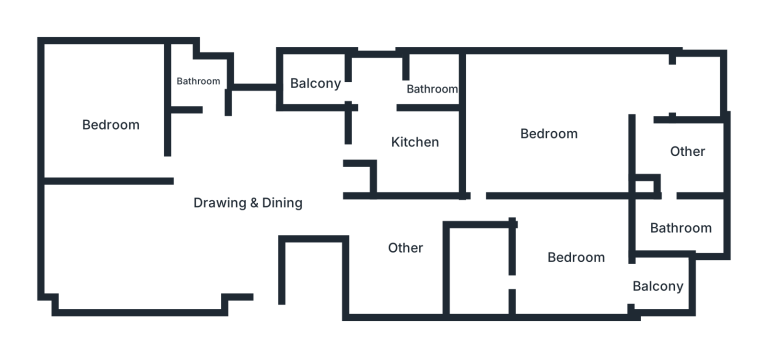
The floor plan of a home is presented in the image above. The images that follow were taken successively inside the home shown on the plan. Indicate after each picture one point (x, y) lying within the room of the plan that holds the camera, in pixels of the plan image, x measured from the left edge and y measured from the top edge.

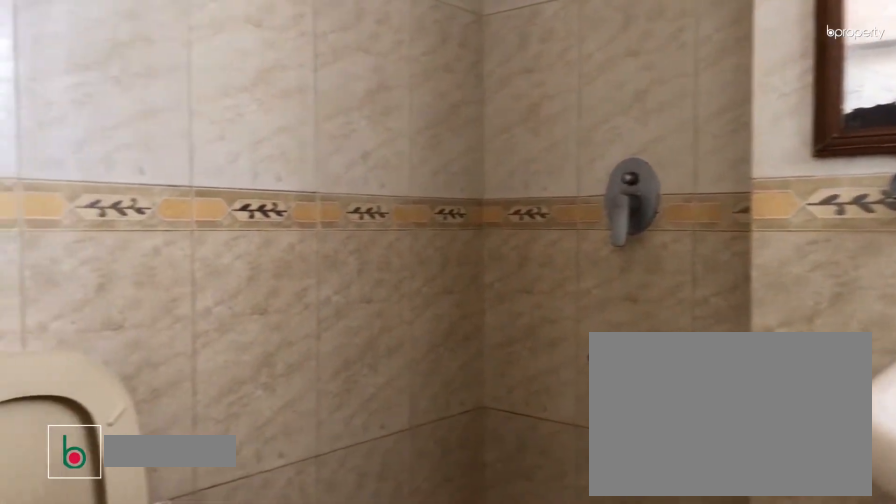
(194, 86)
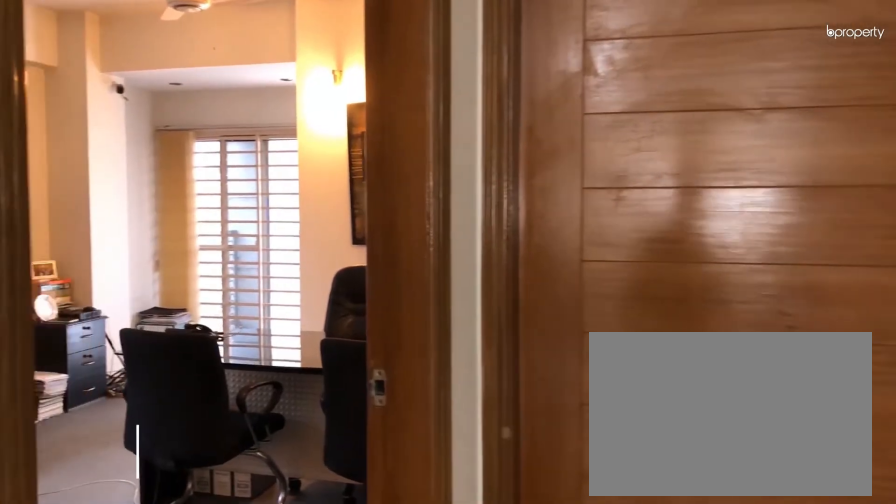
(487, 170)
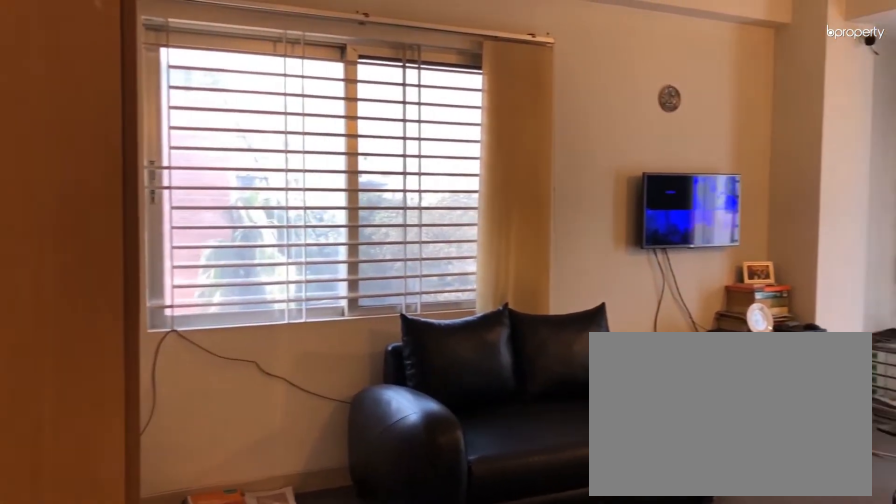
(549, 133)
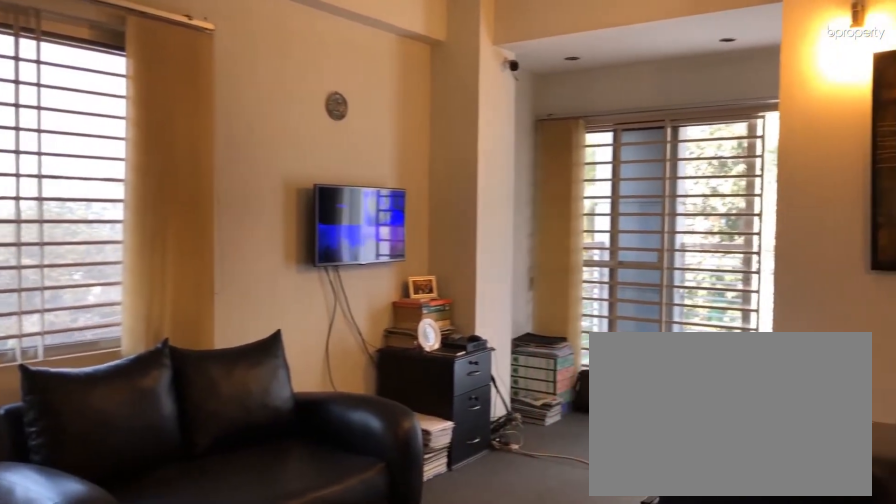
(549, 133)
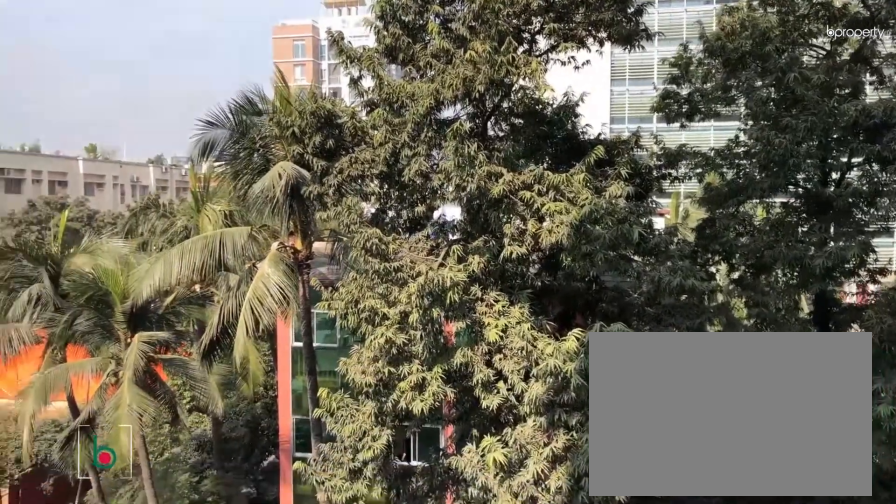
(699, 85)
